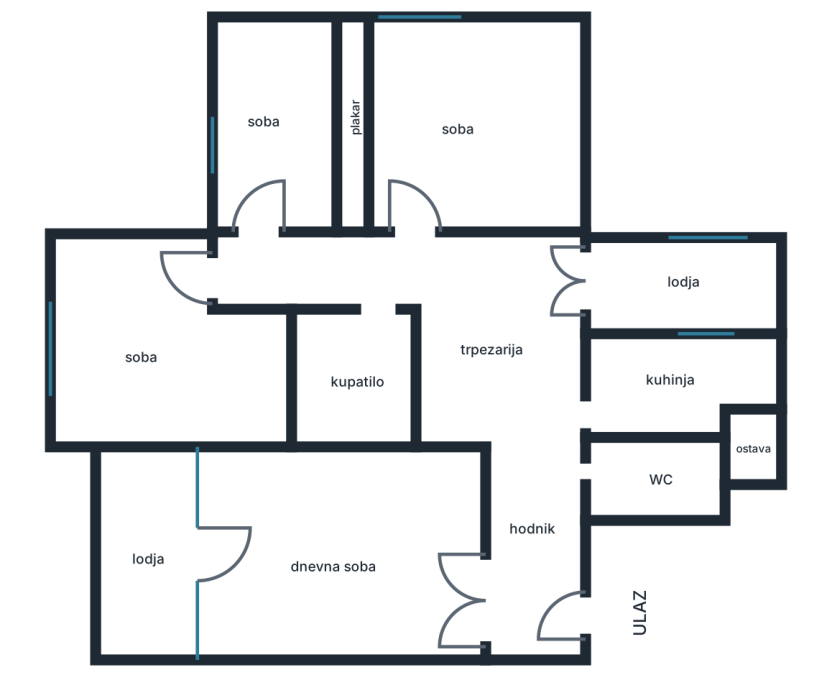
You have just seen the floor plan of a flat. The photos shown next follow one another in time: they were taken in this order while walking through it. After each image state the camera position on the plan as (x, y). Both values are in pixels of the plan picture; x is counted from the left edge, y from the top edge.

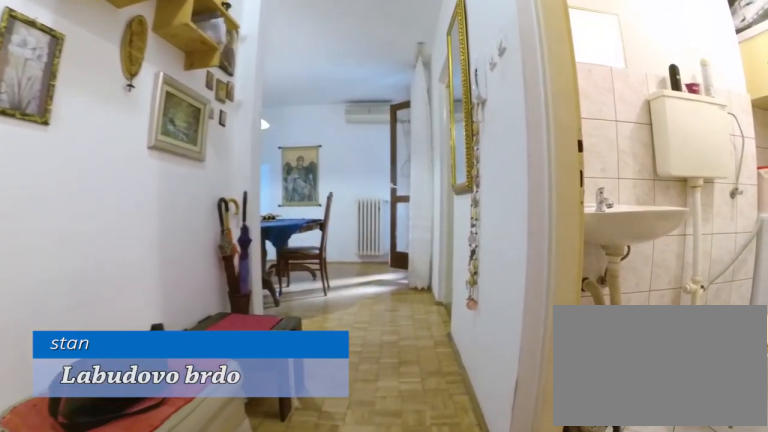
(532, 552)
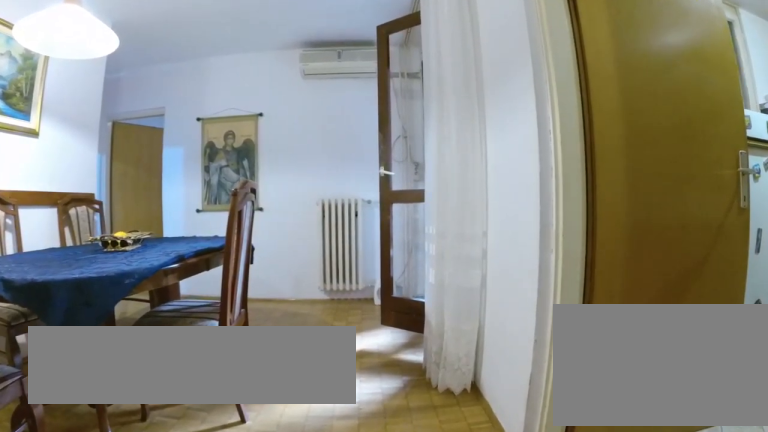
(536, 446)
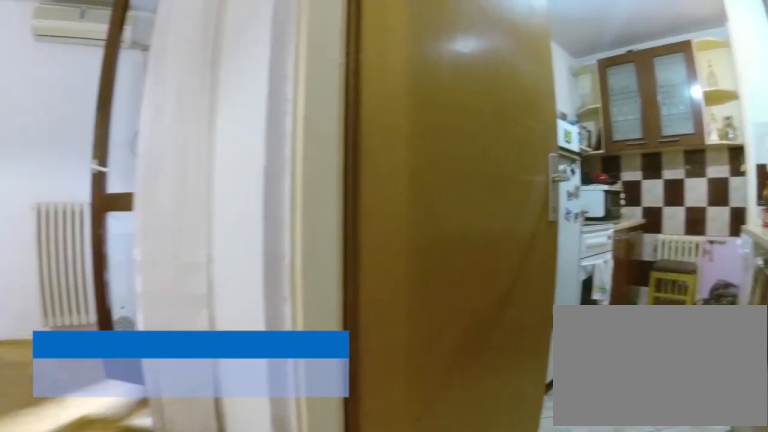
(529, 418)
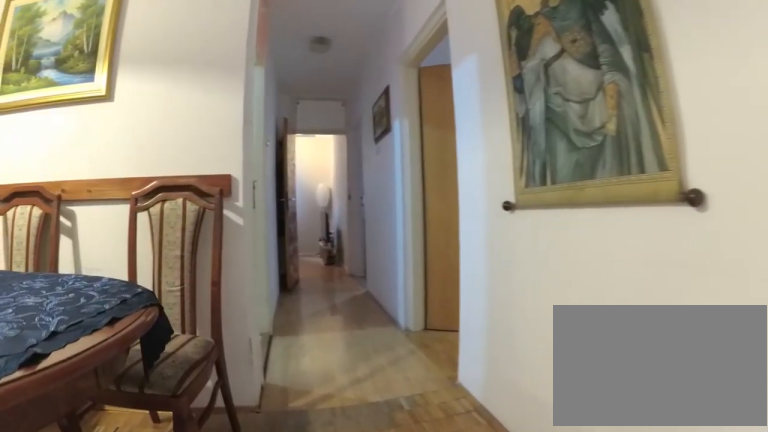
(579, 308)
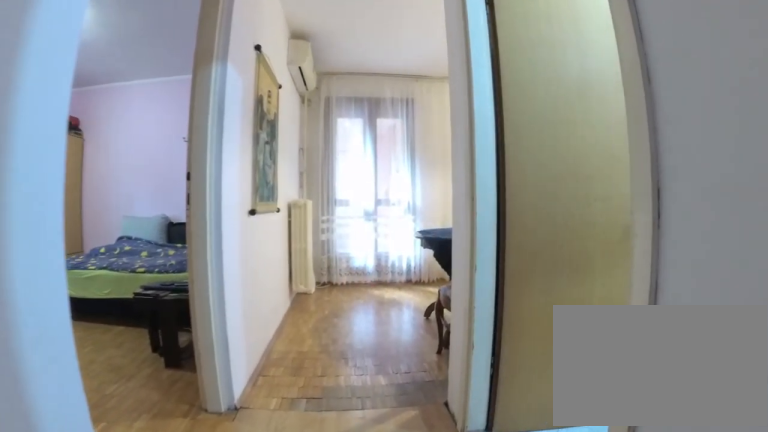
(243, 285)
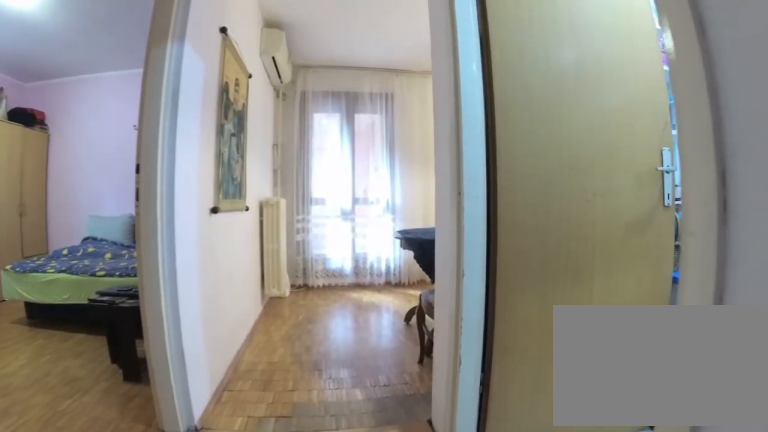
(255, 285)
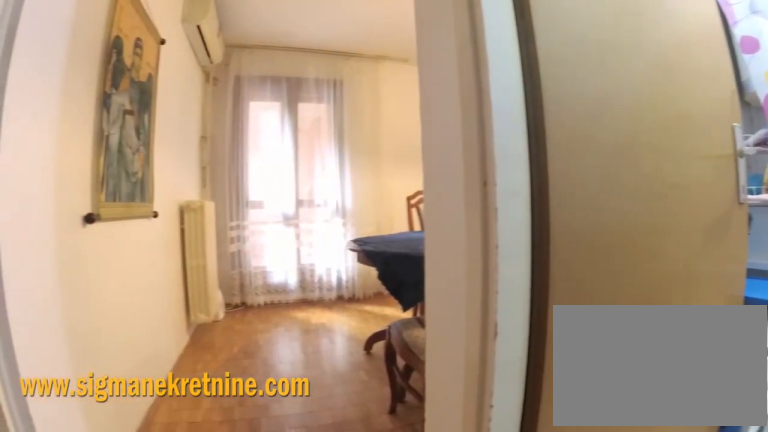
(325, 275)
